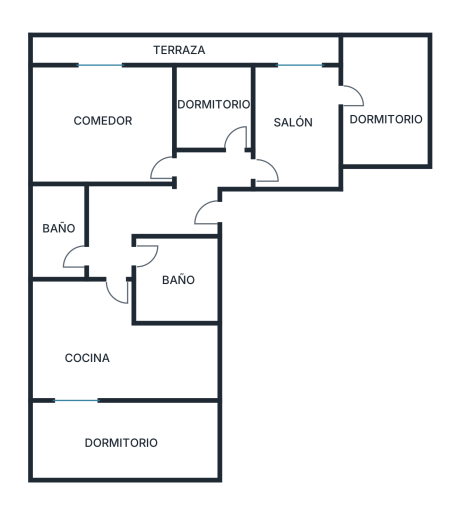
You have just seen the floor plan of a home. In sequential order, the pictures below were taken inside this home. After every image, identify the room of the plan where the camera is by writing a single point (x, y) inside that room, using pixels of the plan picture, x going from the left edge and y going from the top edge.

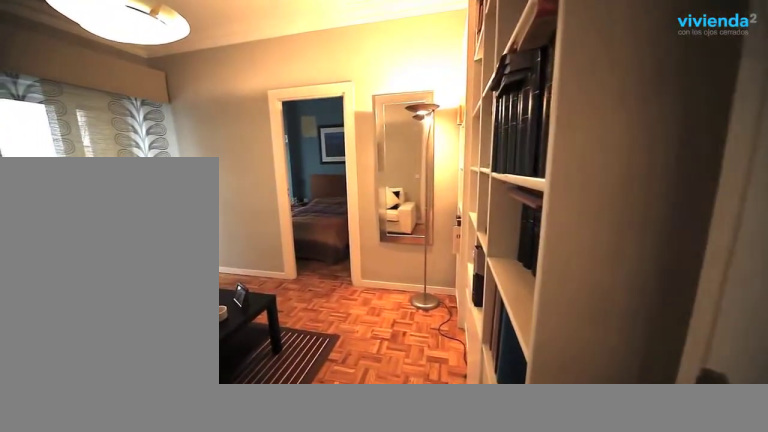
(313, 158)
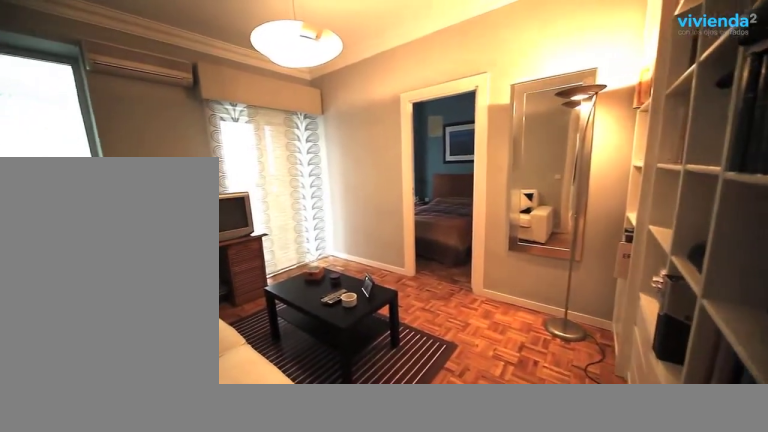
(313, 158)
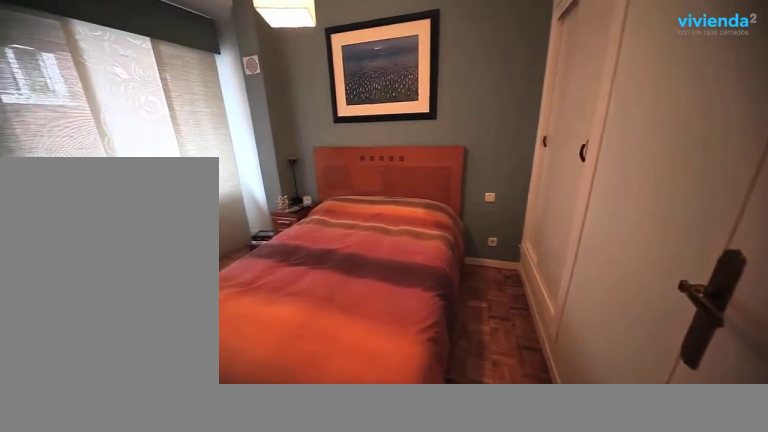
(381, 80)
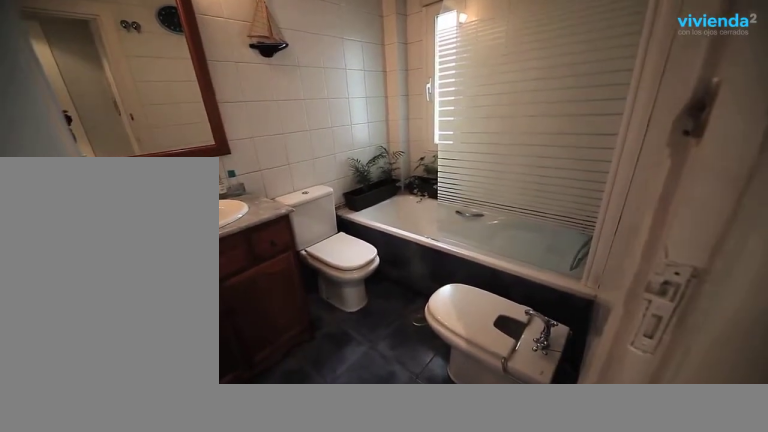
(192, 296)
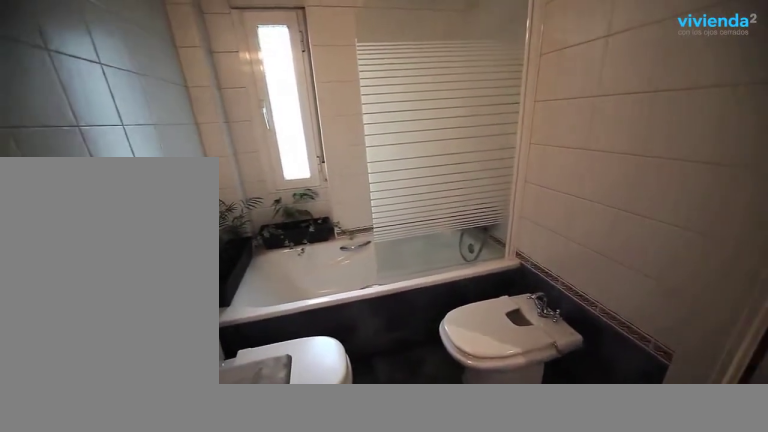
(198, 280)
